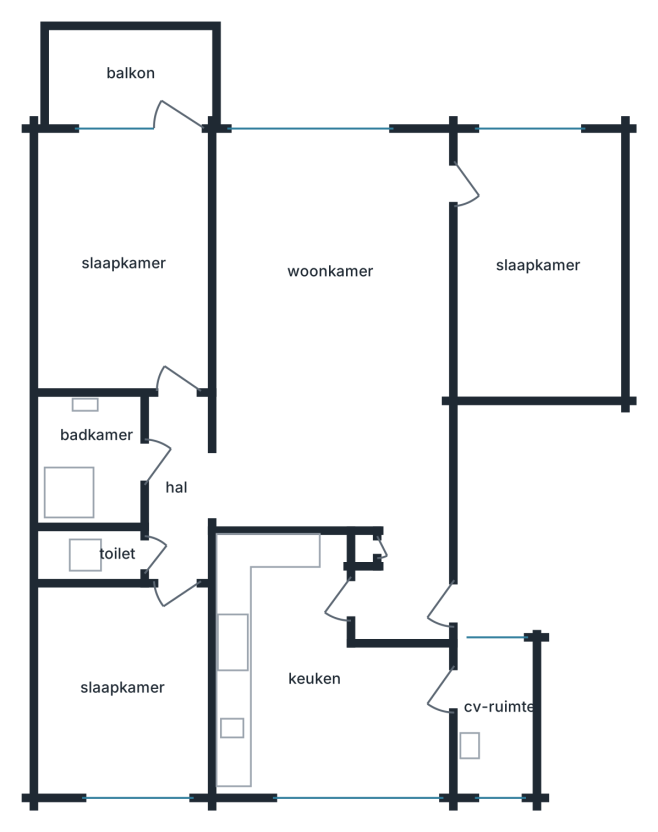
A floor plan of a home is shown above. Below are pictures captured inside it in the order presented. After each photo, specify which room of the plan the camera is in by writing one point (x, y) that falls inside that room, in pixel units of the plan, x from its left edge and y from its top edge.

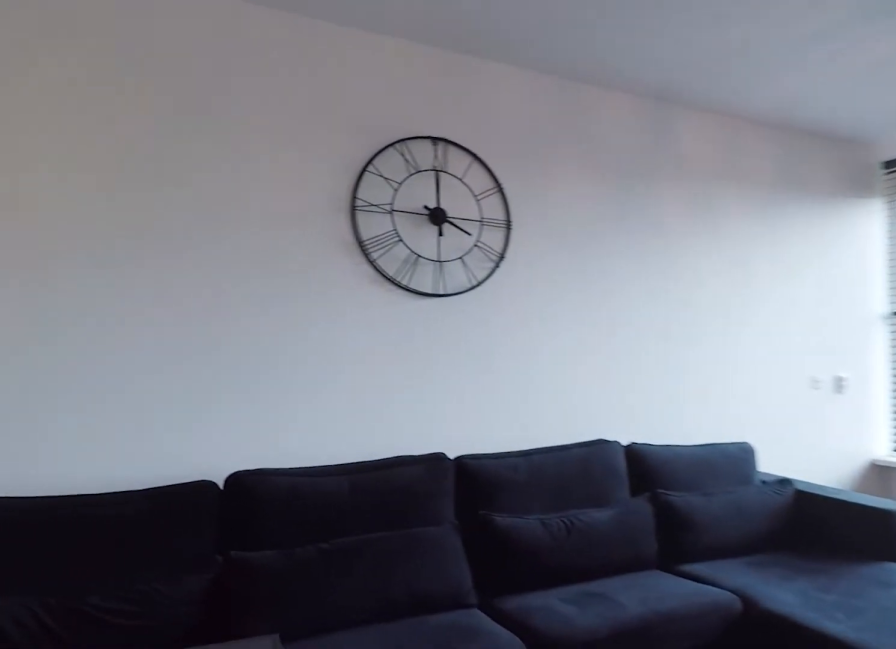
(339, 355)
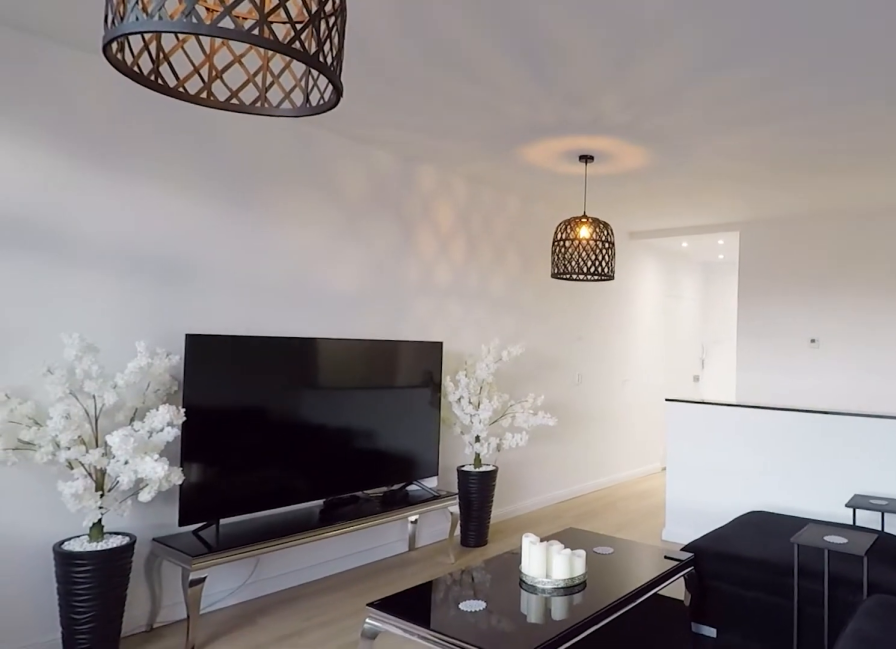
(339, 355)
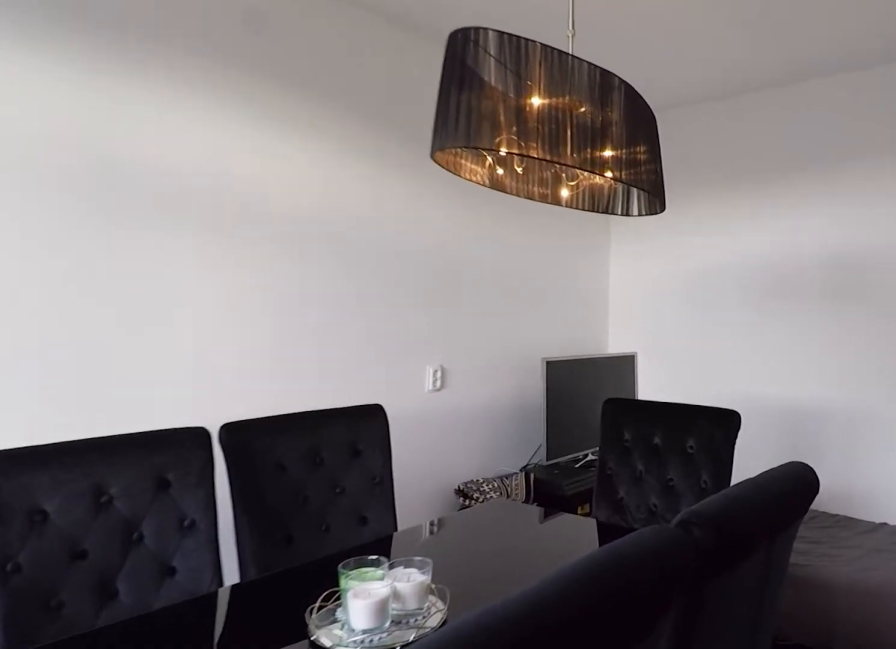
(539, 265)
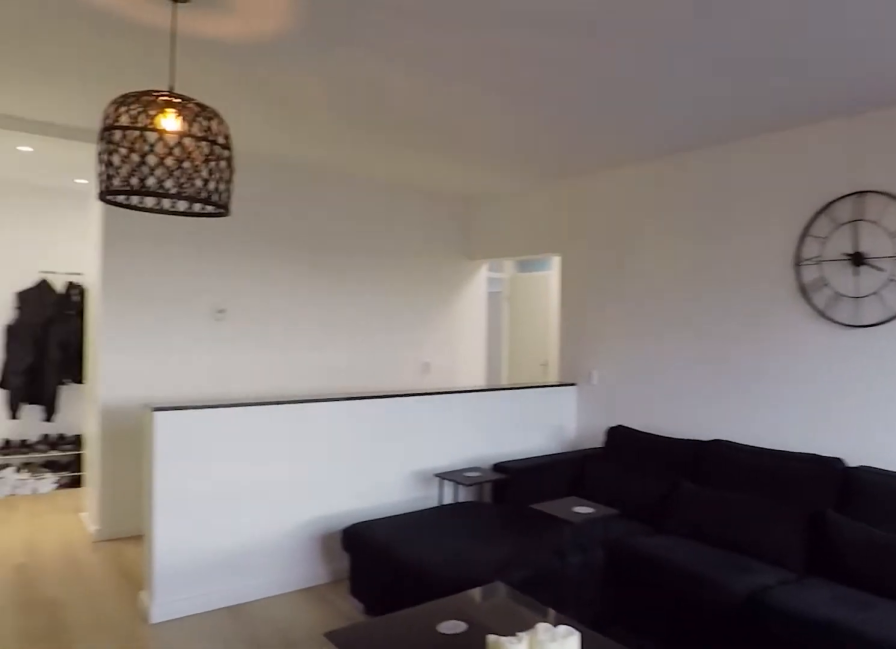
(339, 354)
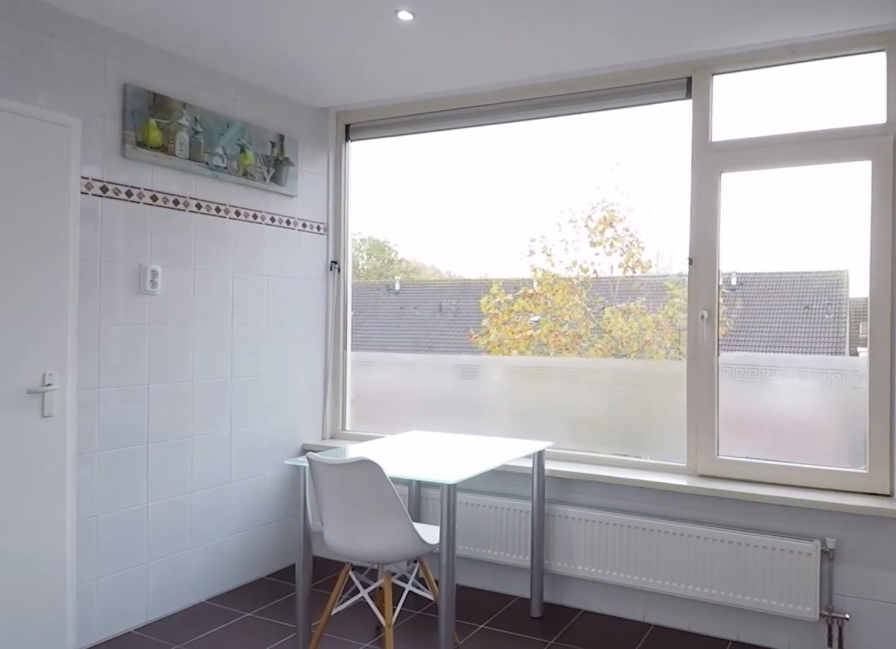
(314, 678)
